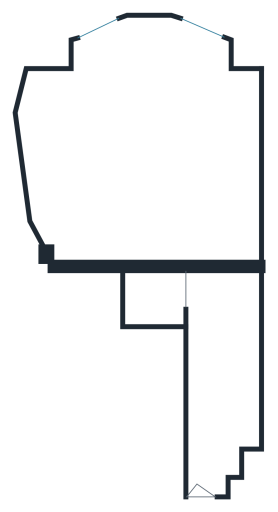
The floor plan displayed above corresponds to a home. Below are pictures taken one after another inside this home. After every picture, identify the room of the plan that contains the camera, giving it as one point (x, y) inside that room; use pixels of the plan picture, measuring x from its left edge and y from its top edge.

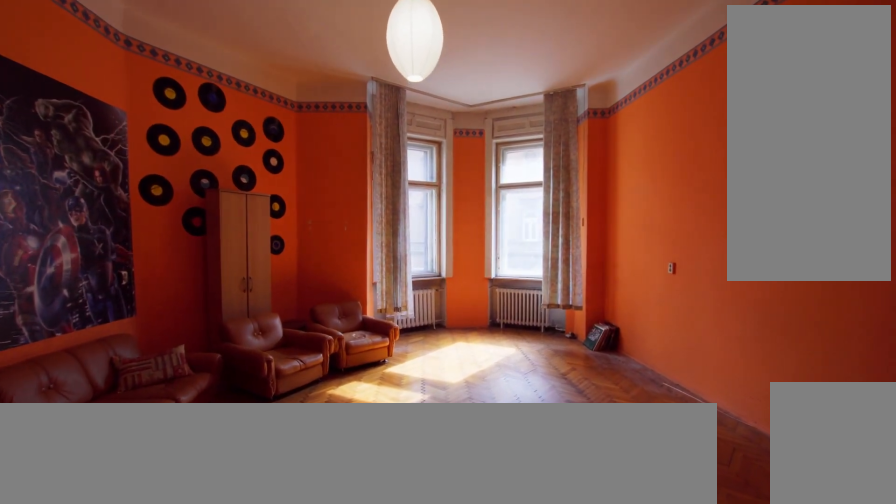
(144, 140)
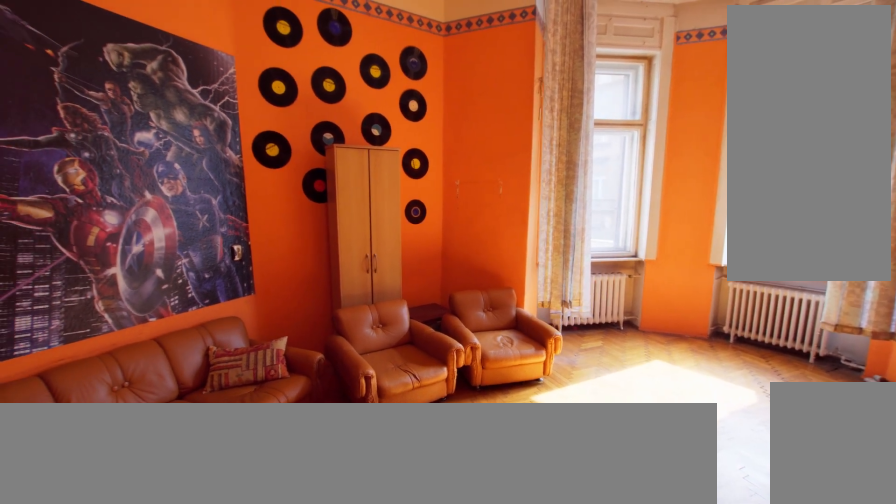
(145, 140)
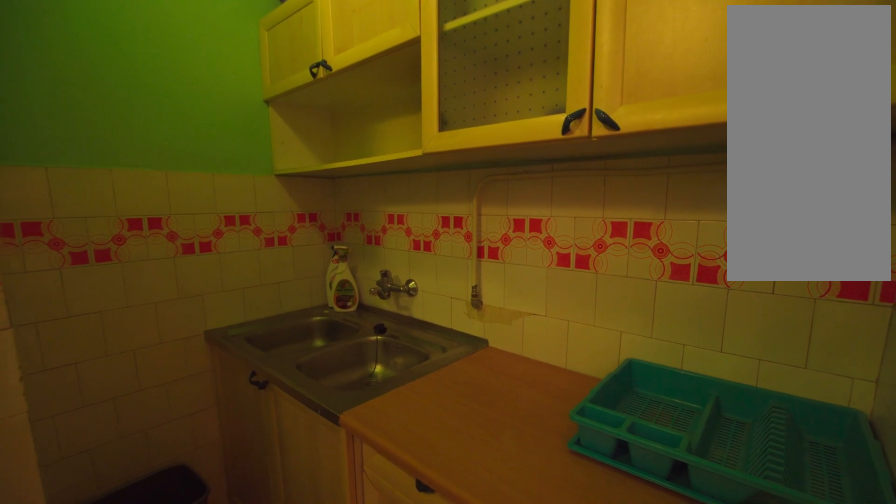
(153, 297)
